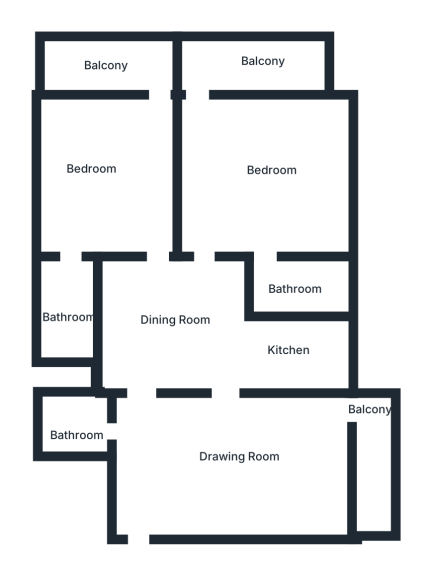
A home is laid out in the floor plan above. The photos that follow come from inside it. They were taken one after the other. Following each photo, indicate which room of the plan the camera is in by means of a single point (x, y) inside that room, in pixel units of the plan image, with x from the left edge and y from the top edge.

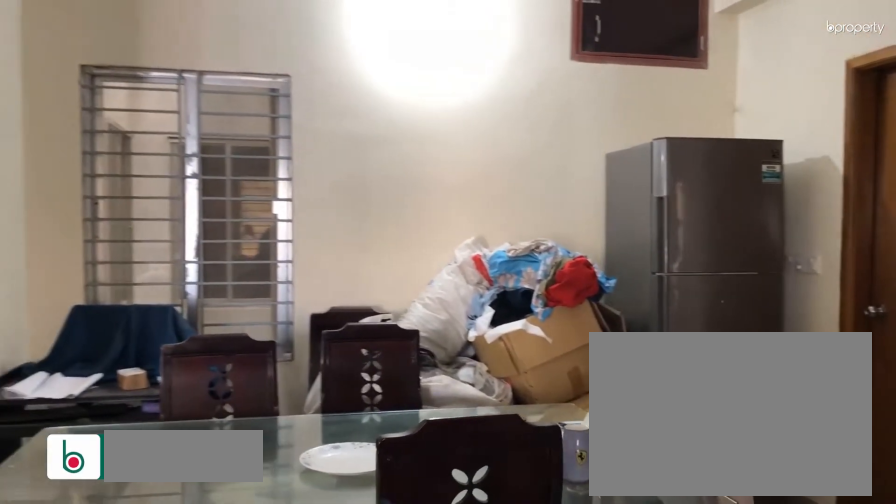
(180, 319)
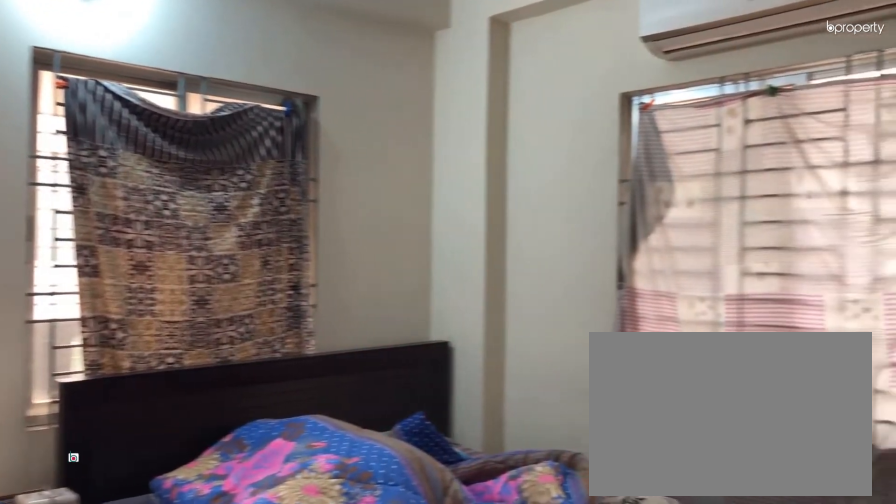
(271, 180)
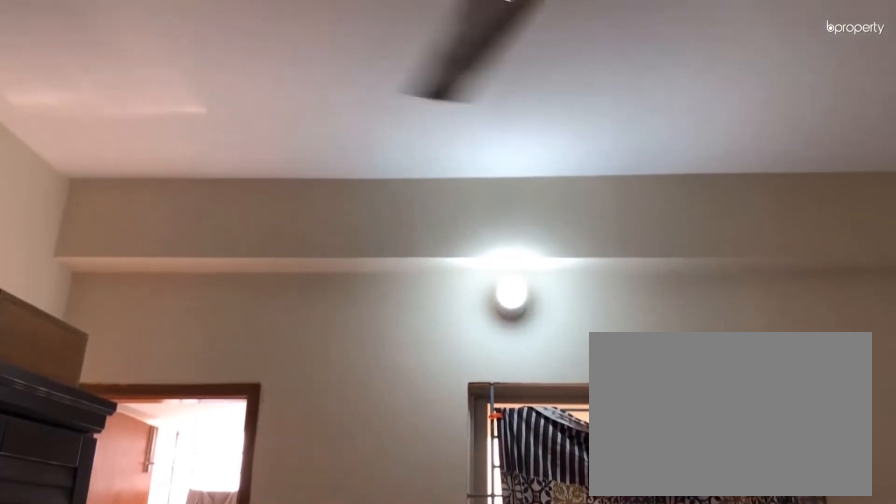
(268, 188)
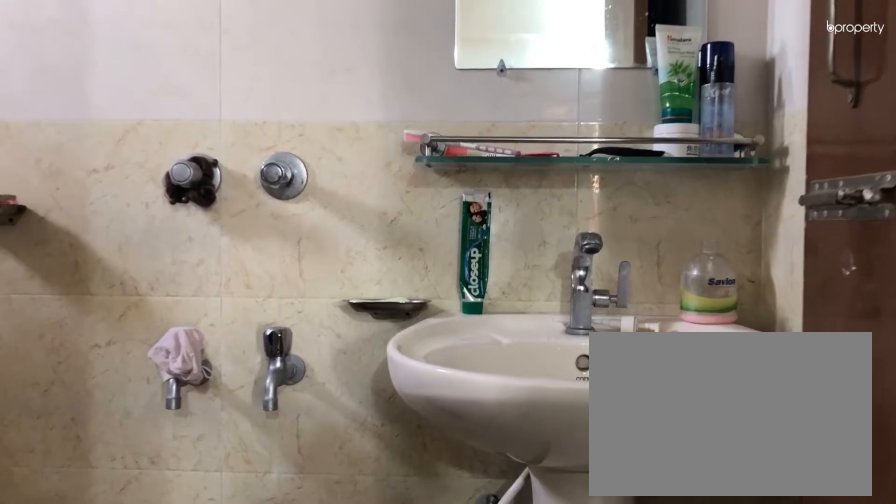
(301, 286)
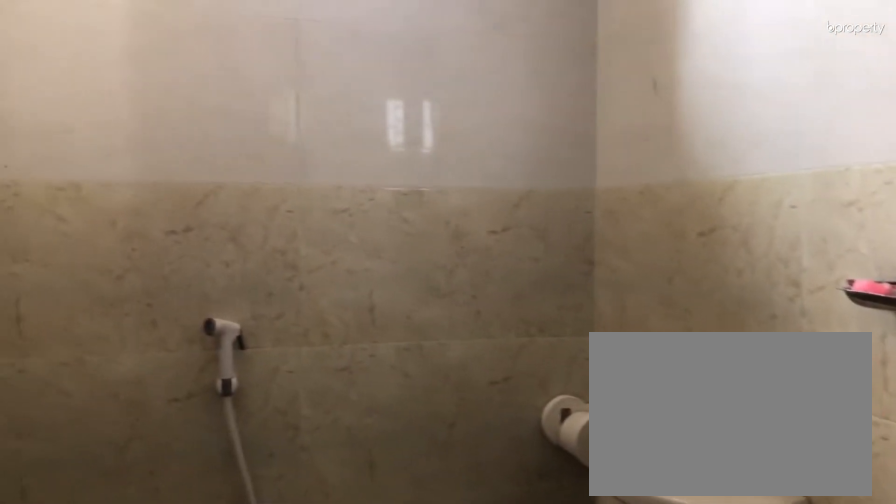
(301, 286)
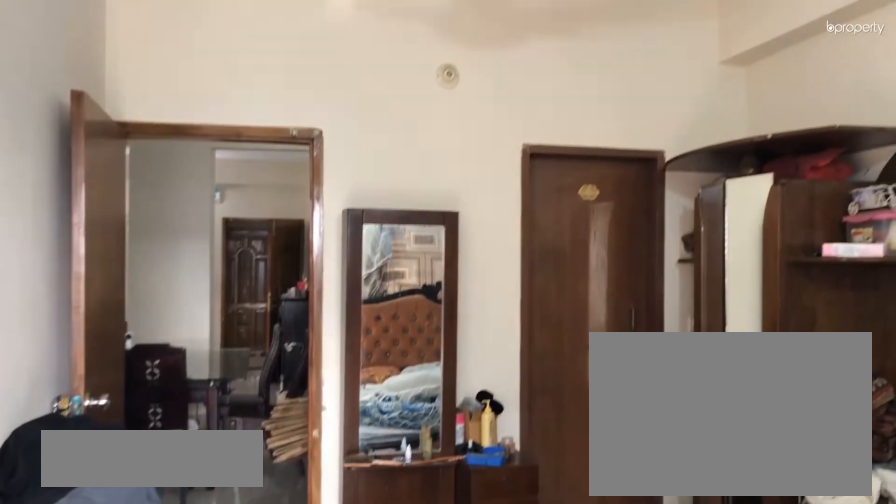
(98, 182)
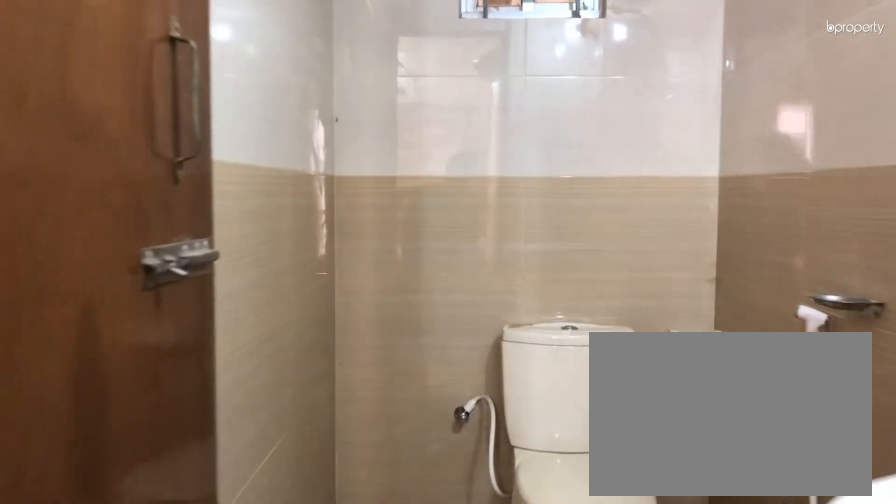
(68, 328)
